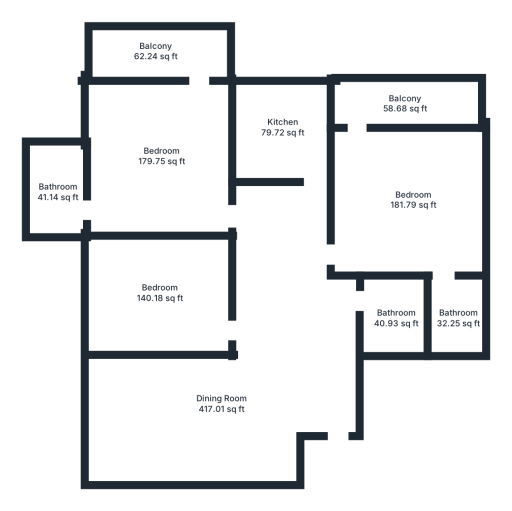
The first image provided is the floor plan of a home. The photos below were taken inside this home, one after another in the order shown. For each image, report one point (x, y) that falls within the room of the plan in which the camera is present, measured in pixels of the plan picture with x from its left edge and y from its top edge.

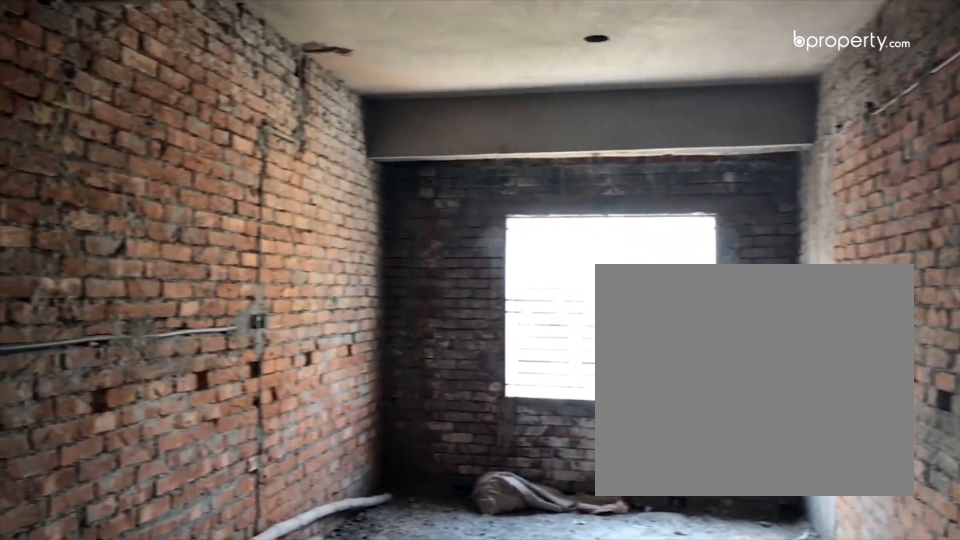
(295, 352)
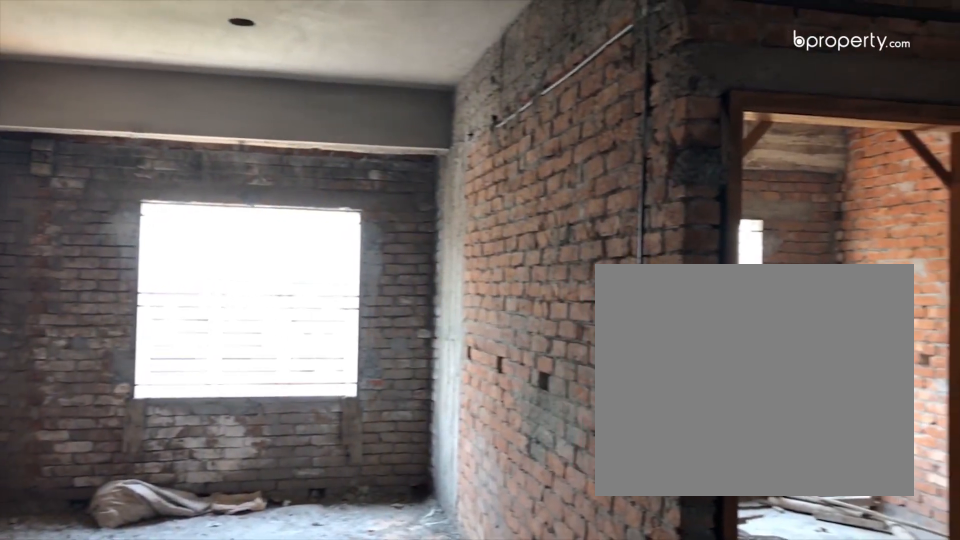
(295, 352)
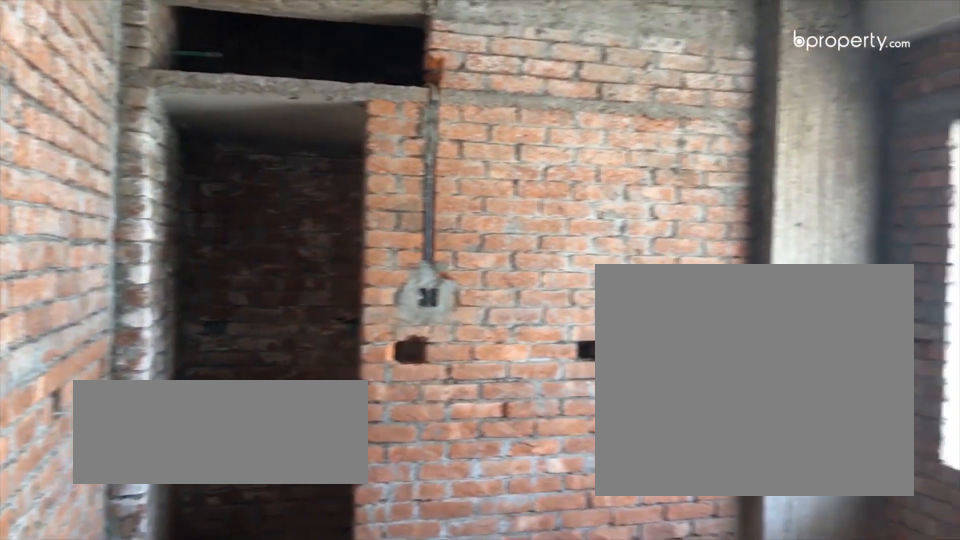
(163, 159)
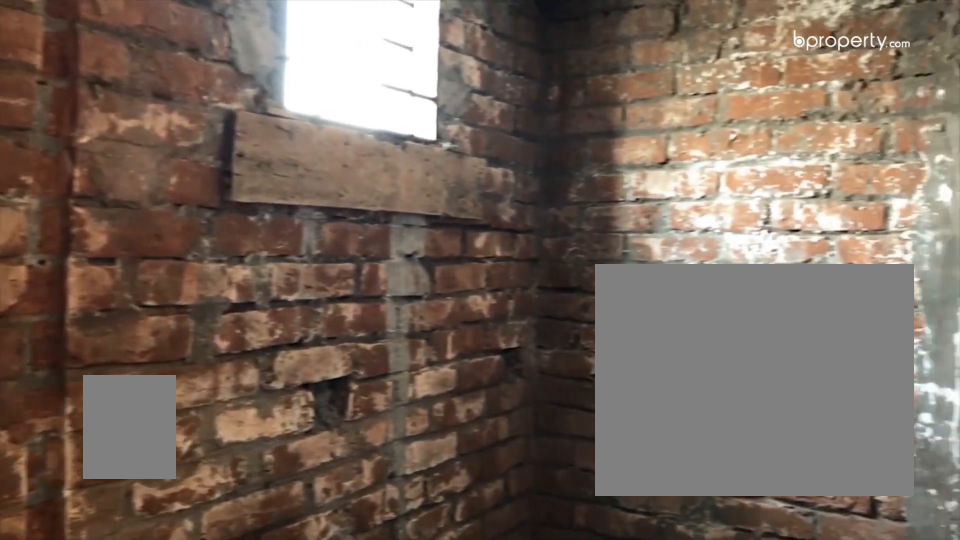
(61, 197)
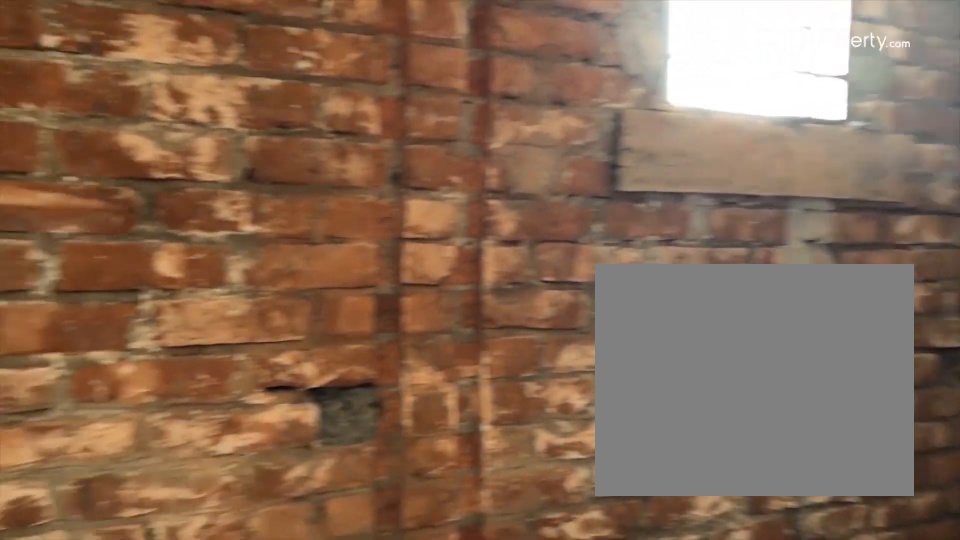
(61, 197)
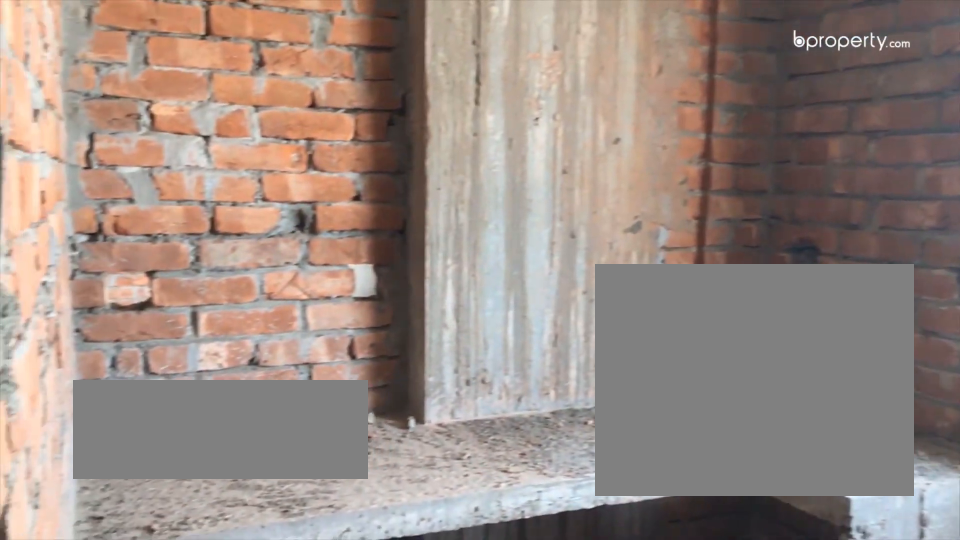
(288, 131)
